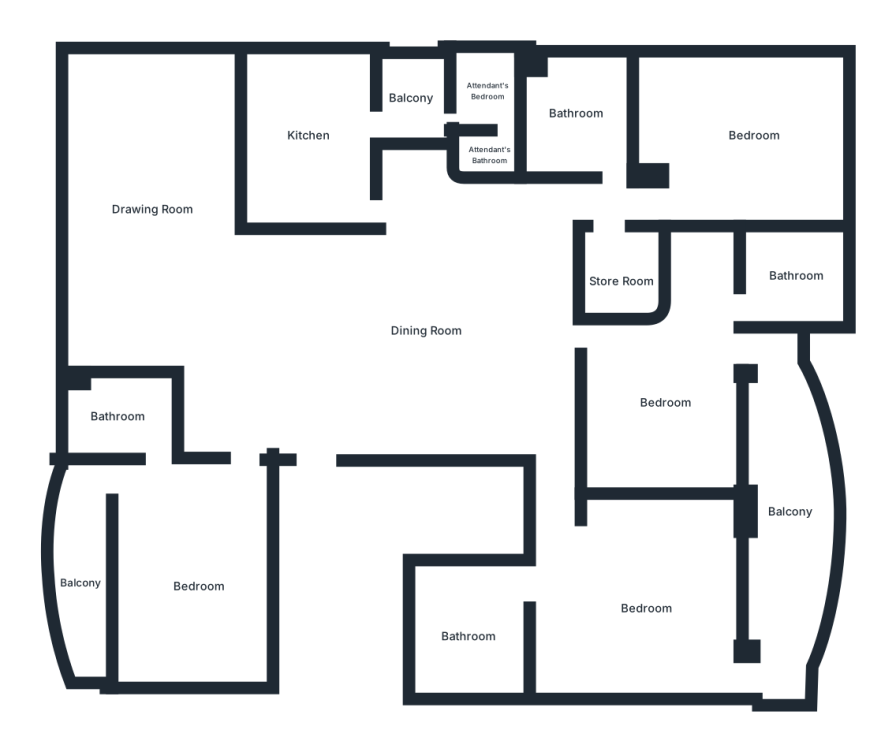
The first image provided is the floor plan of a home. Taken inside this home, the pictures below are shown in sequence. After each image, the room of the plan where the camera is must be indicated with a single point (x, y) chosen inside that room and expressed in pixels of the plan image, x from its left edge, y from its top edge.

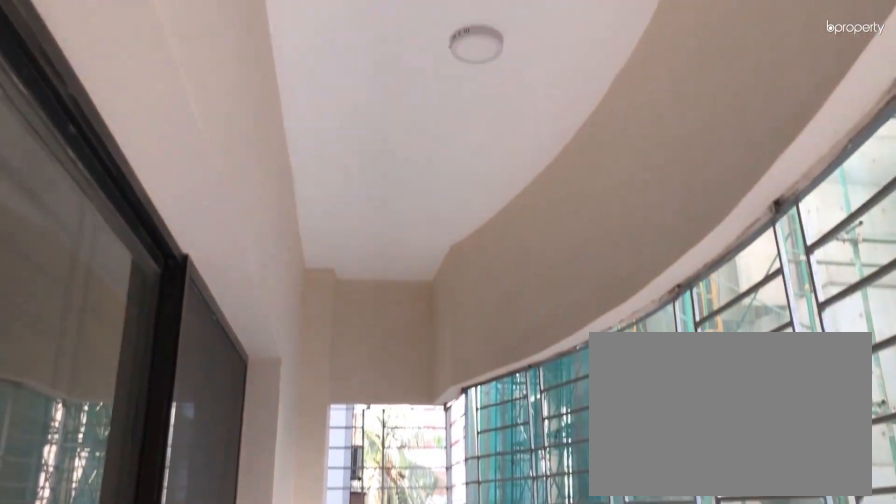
(84, 582)
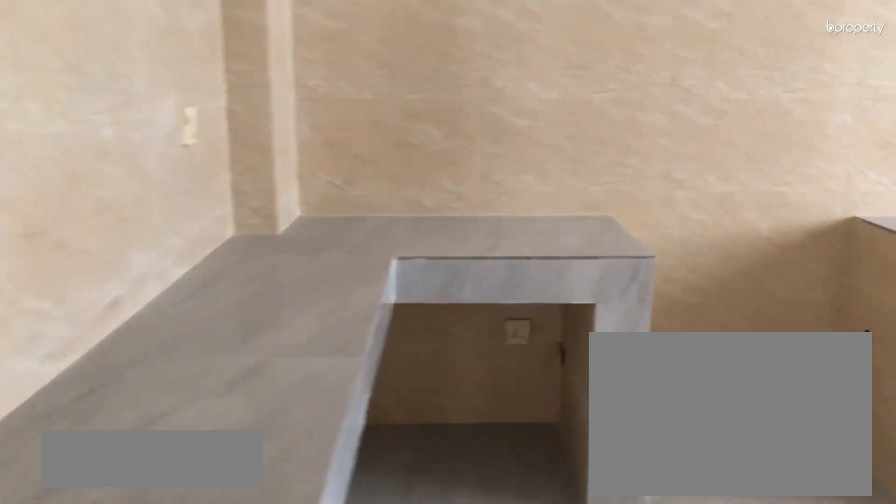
(309, 131)
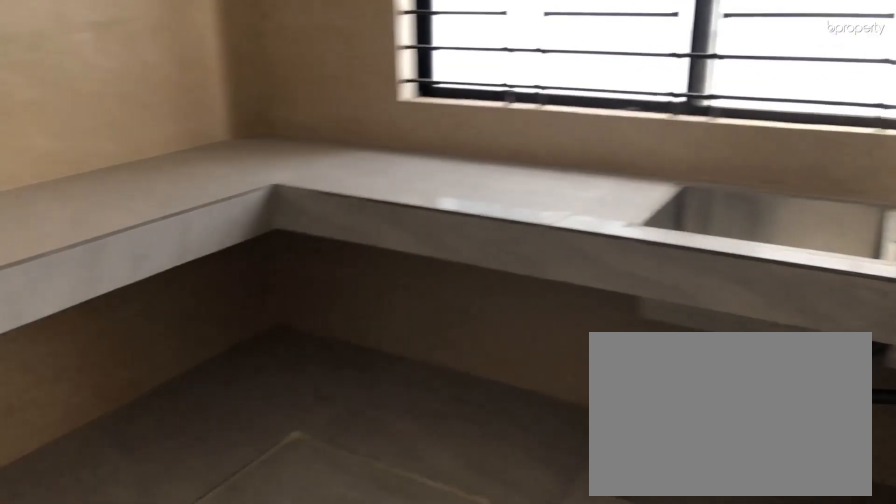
(309, 131)
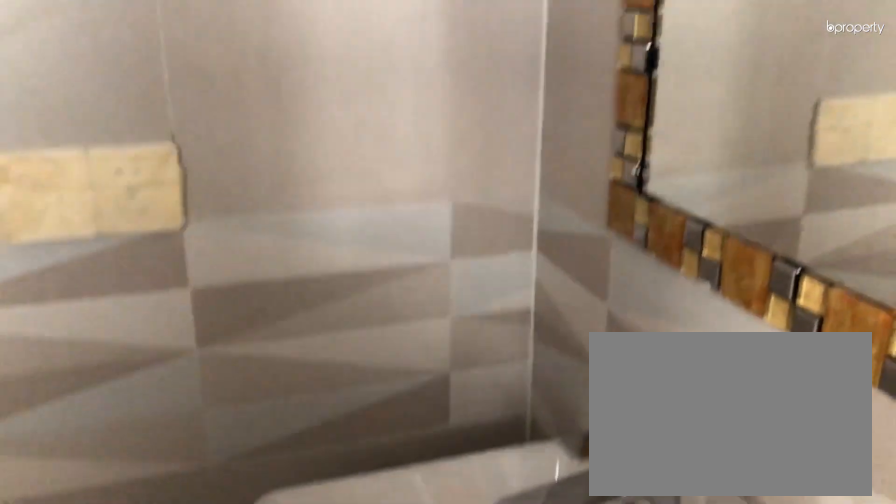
(580, 121)
